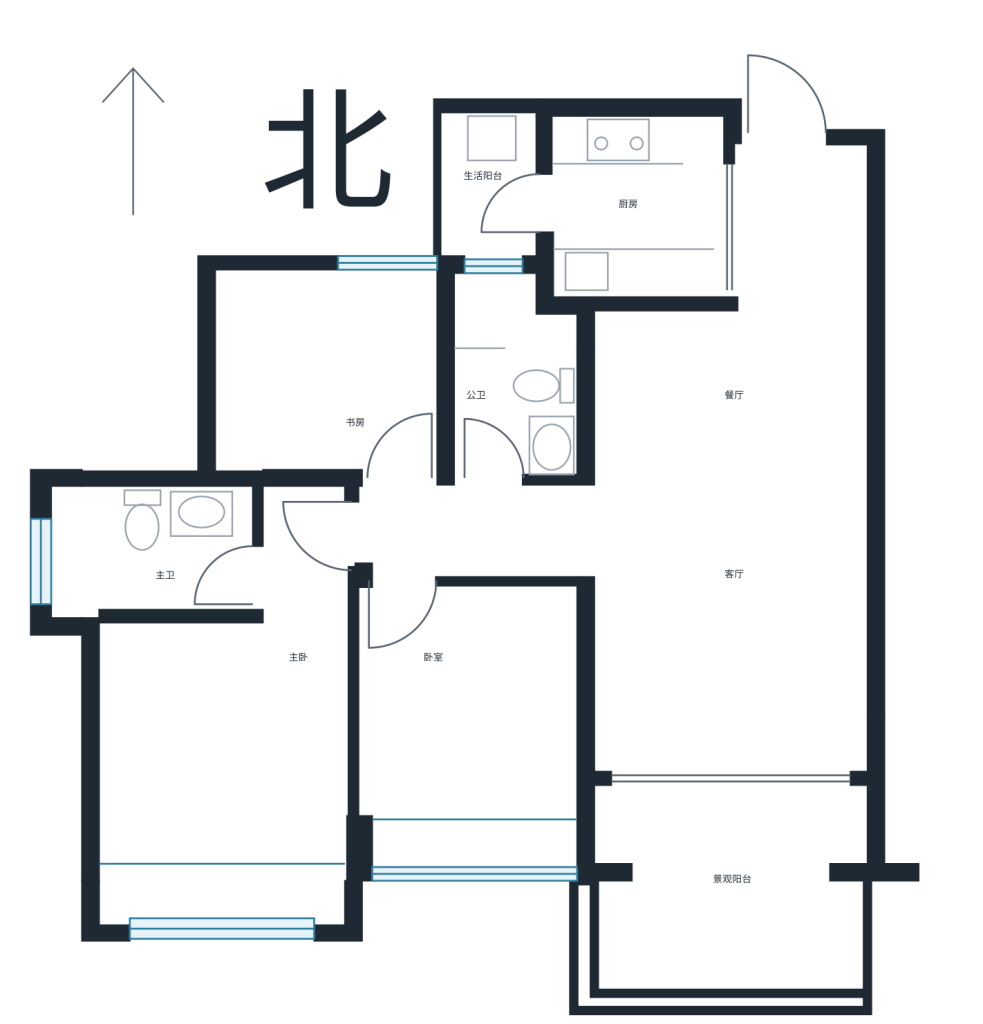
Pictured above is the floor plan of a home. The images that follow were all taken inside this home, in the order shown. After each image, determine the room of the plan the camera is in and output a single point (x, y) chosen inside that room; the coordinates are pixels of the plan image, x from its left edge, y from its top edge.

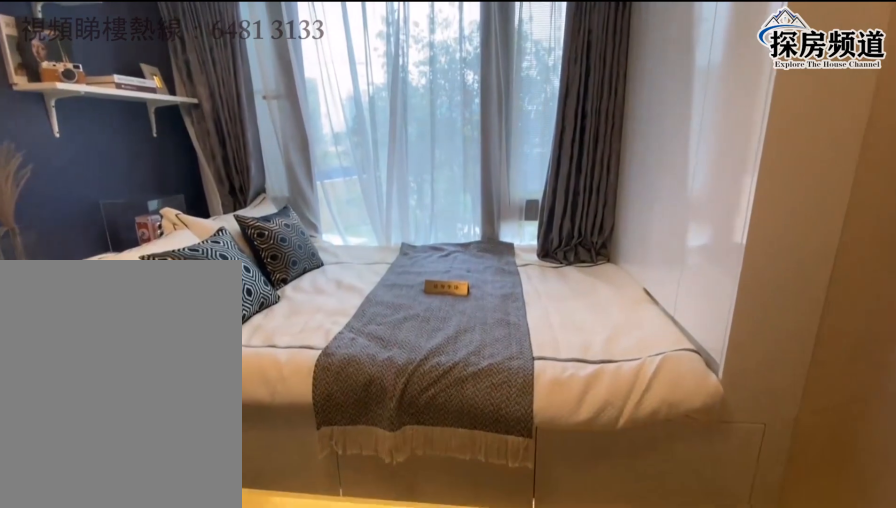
(479, 700)
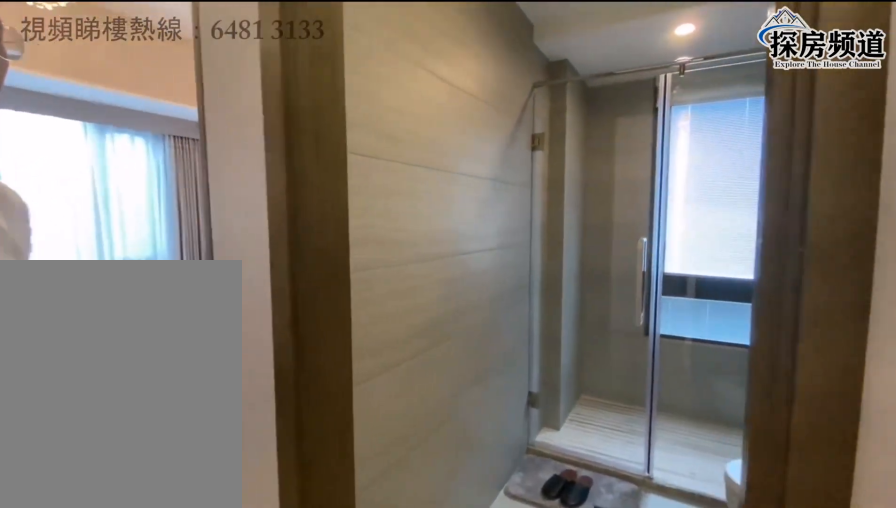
(156, 552)
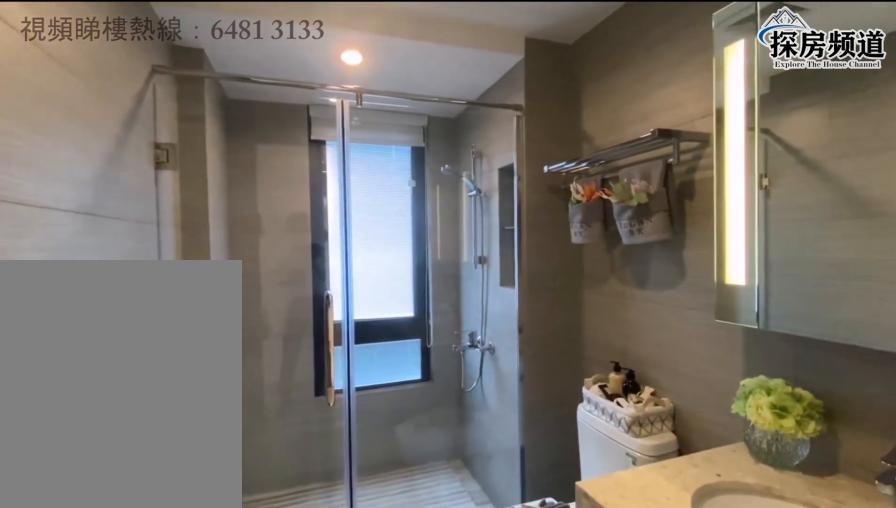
(157, 539)
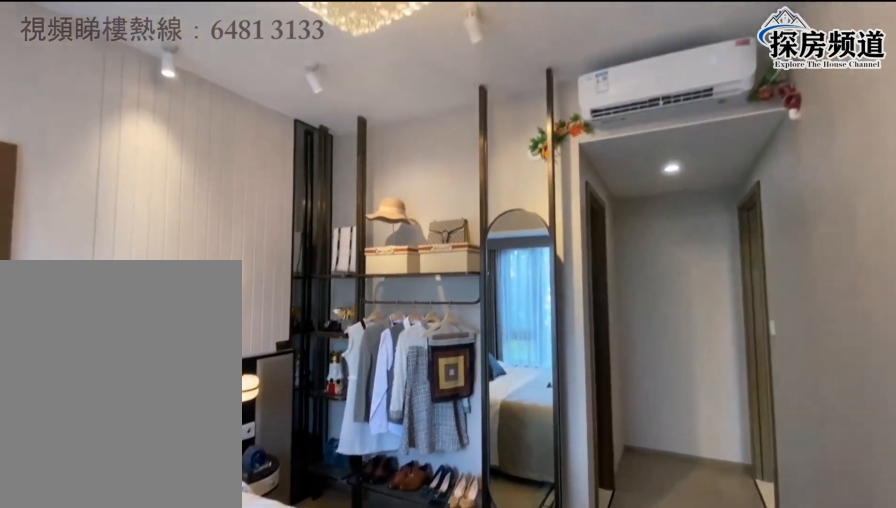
(202, 780)
